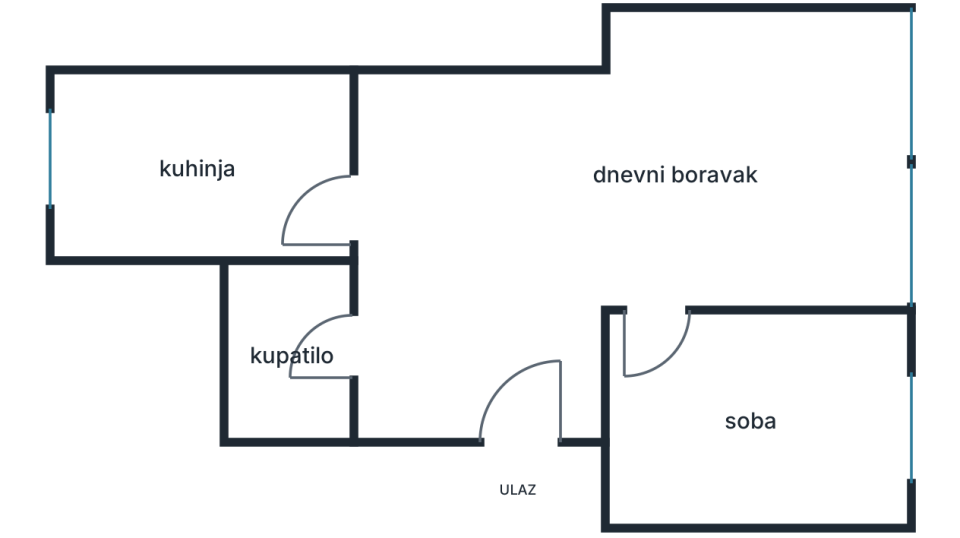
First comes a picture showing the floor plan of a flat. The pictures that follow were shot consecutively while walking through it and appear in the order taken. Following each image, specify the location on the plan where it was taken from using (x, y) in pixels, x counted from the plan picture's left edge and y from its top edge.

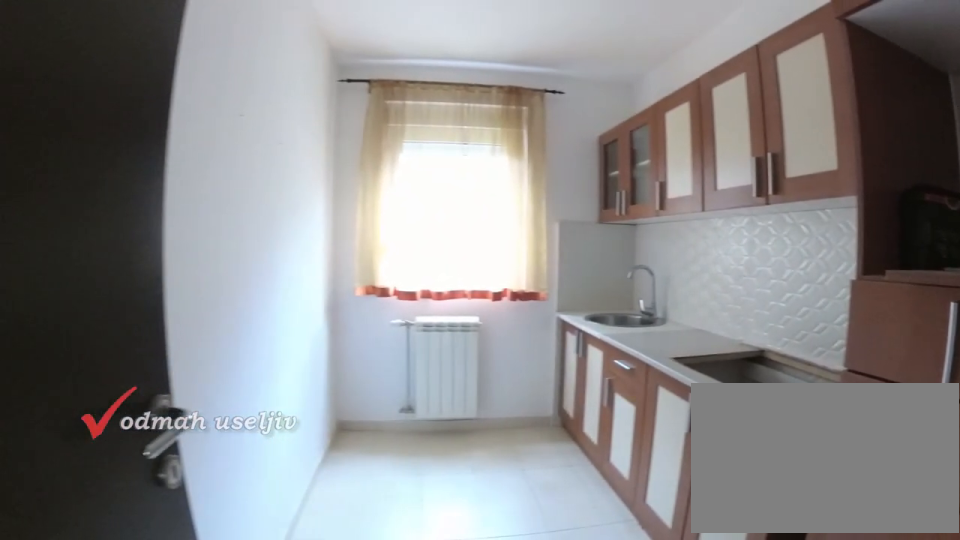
(358, 201)
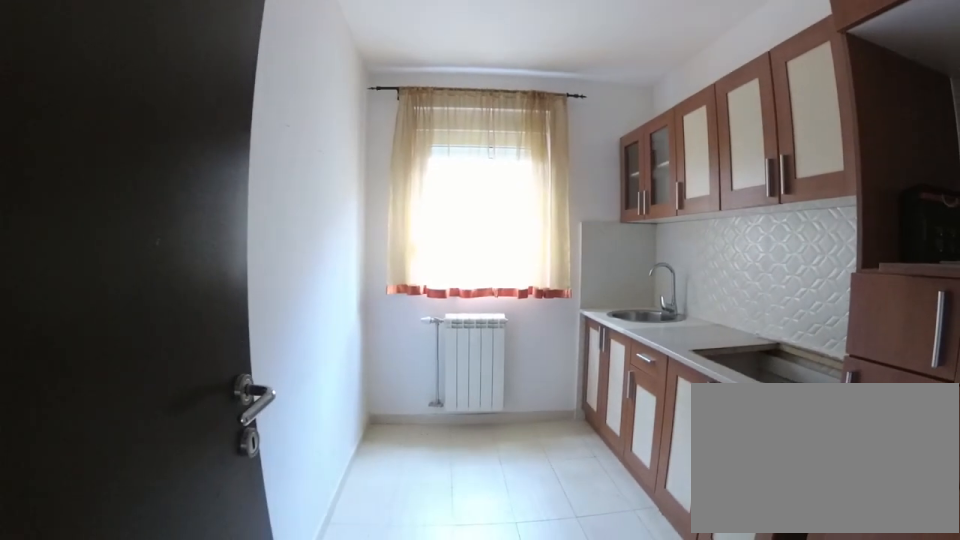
(366, 193)
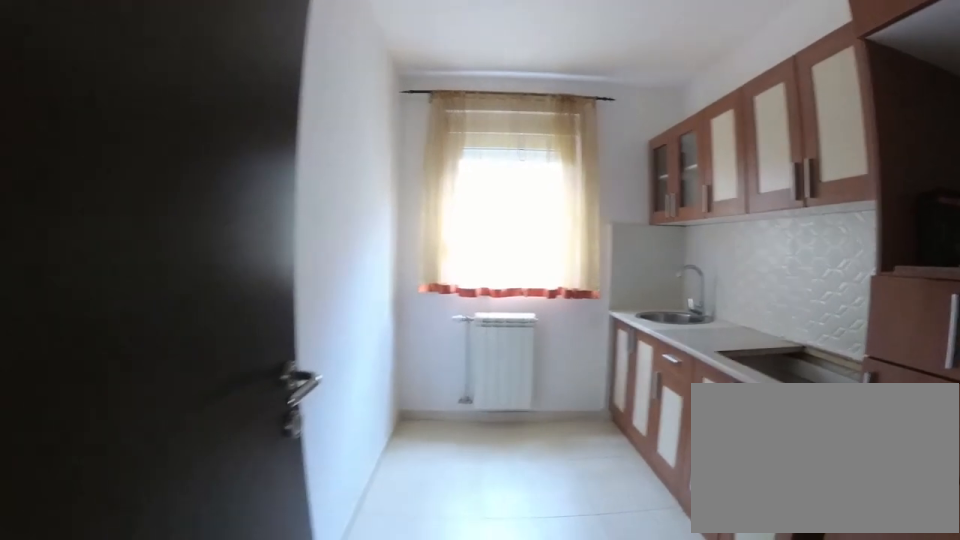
(370, 188)
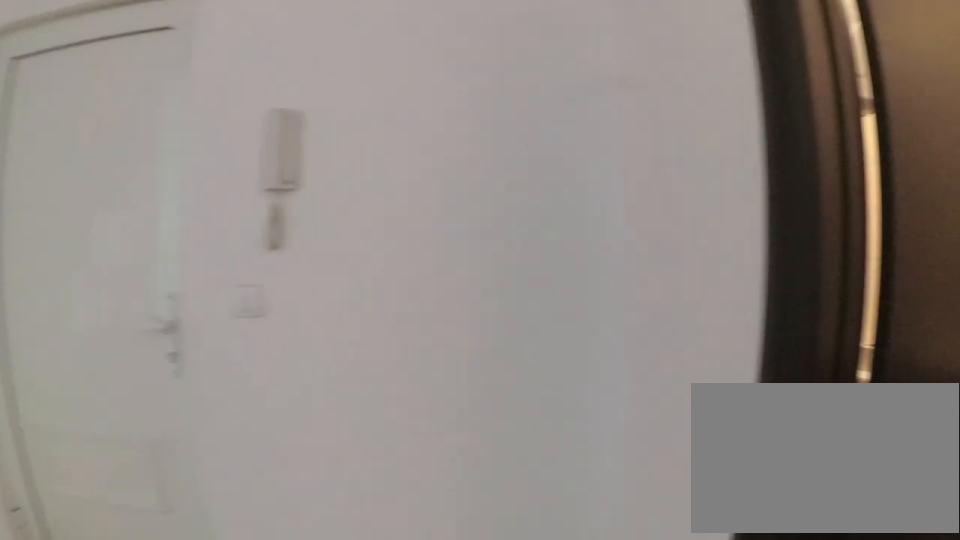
(394, 252)
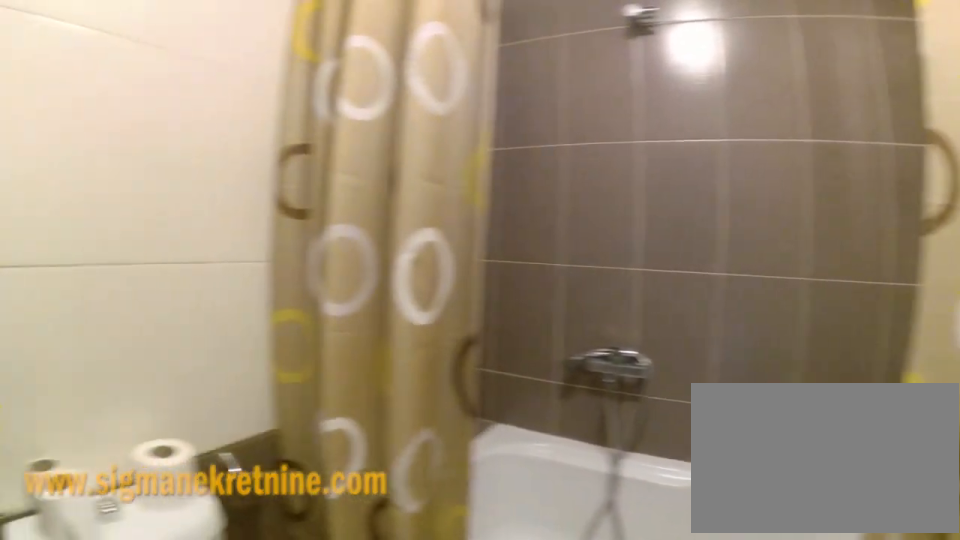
(333, 334)
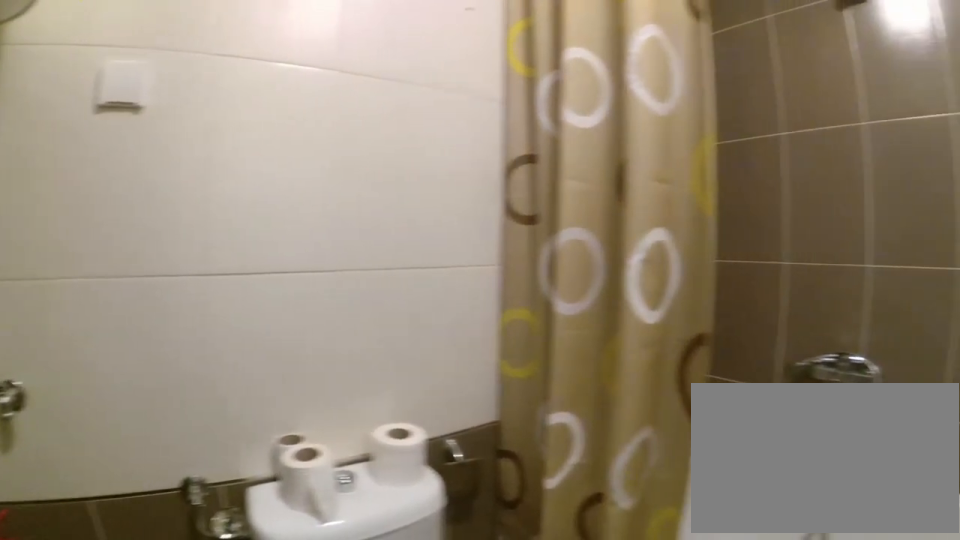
(315, 322)
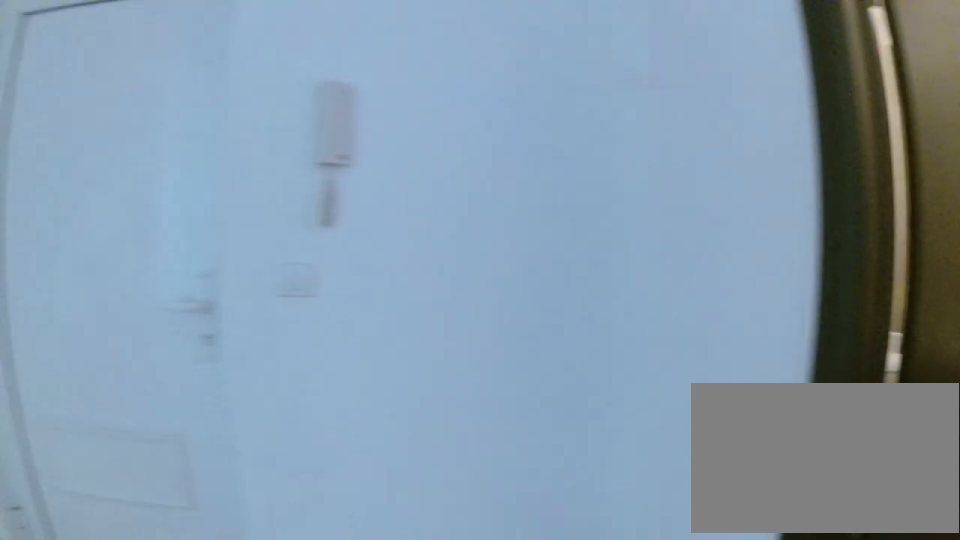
(443, 334)
